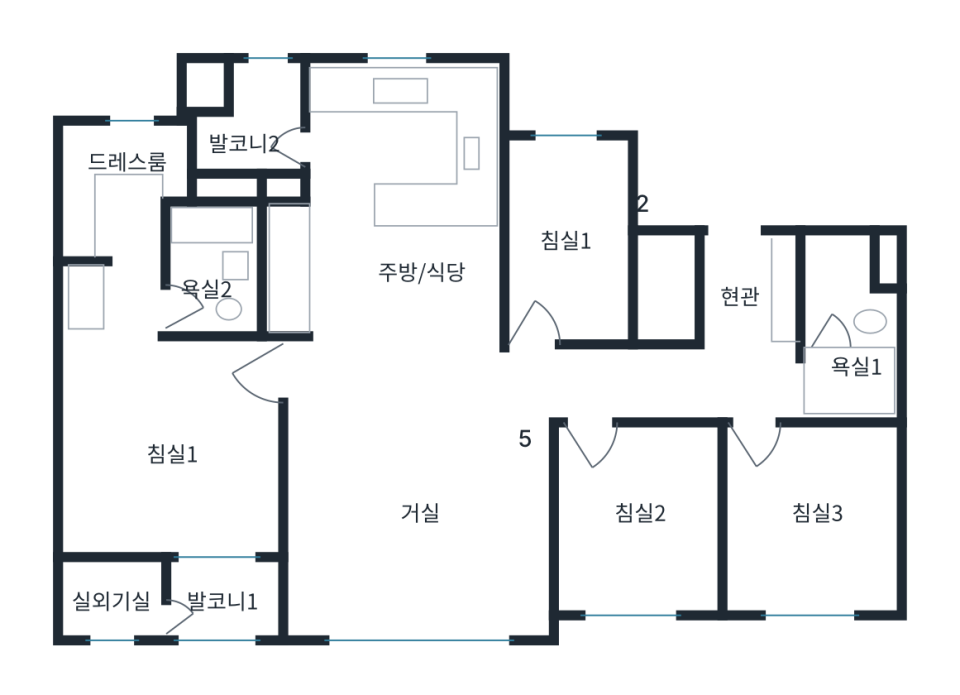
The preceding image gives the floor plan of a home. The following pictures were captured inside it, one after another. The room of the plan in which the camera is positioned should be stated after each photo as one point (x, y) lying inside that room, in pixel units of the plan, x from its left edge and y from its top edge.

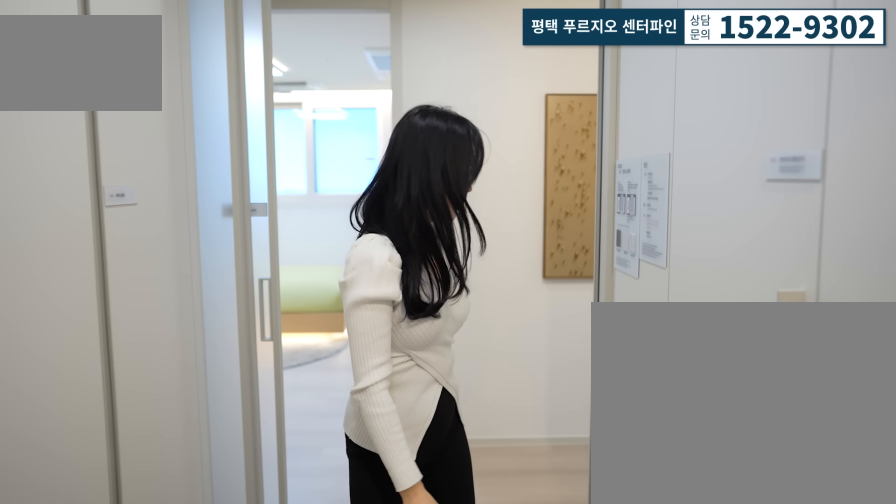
(726, 286)
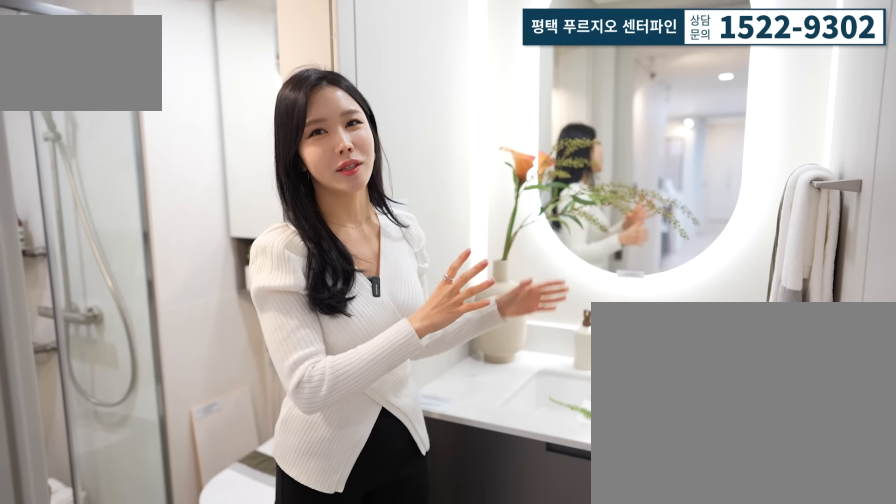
(834, 357)
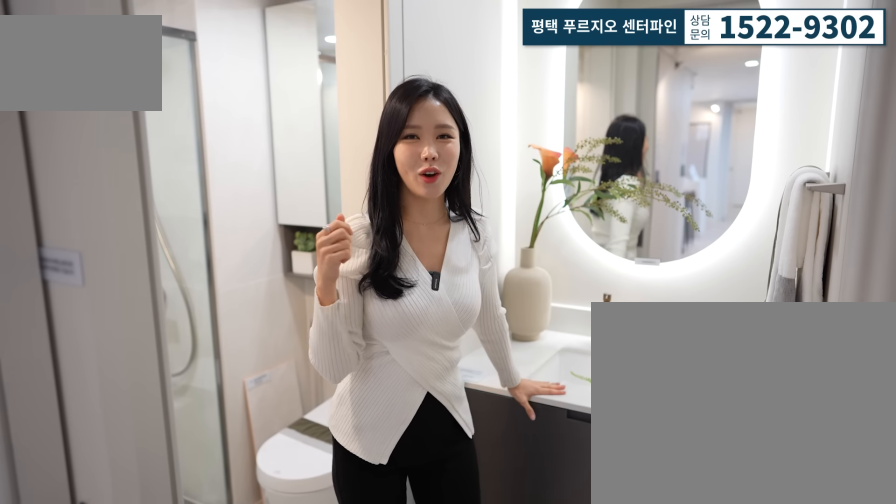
(834, 358)
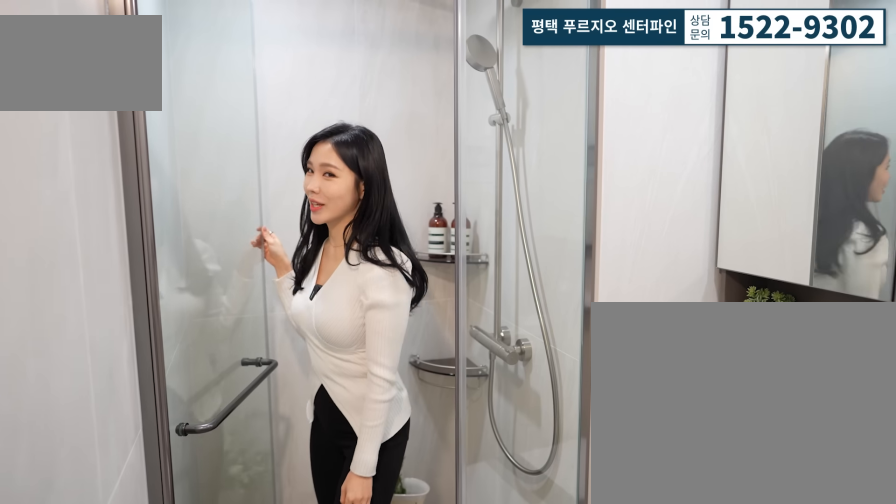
(868, 381)
